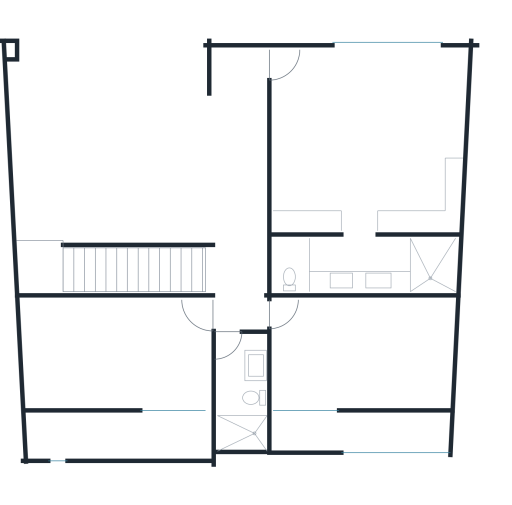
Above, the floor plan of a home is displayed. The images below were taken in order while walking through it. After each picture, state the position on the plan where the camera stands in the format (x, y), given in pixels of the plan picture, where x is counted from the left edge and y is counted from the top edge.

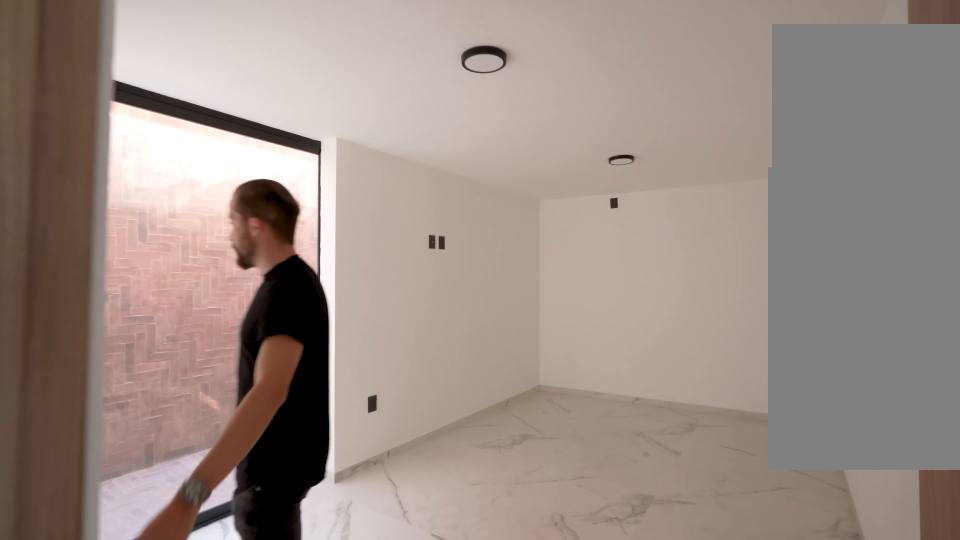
(218, 298)
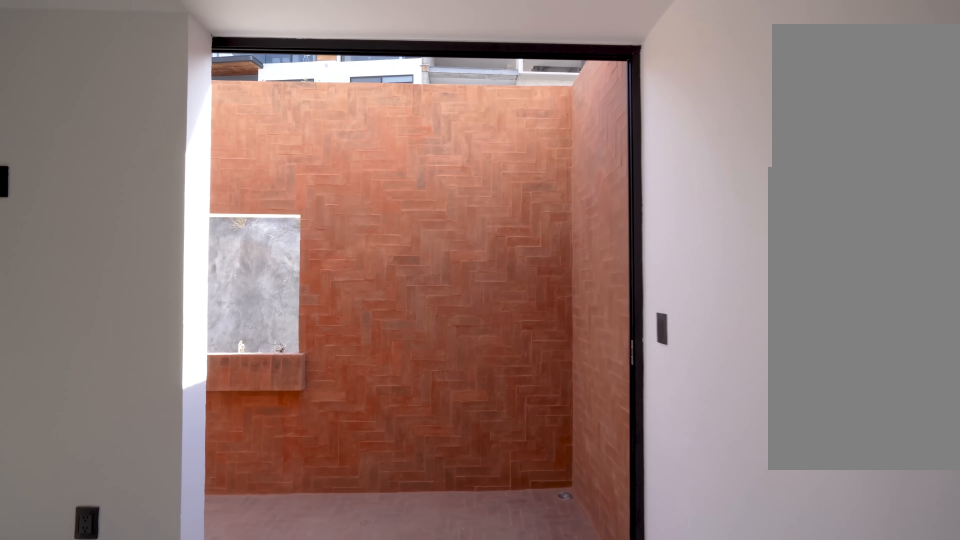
(284, 390)
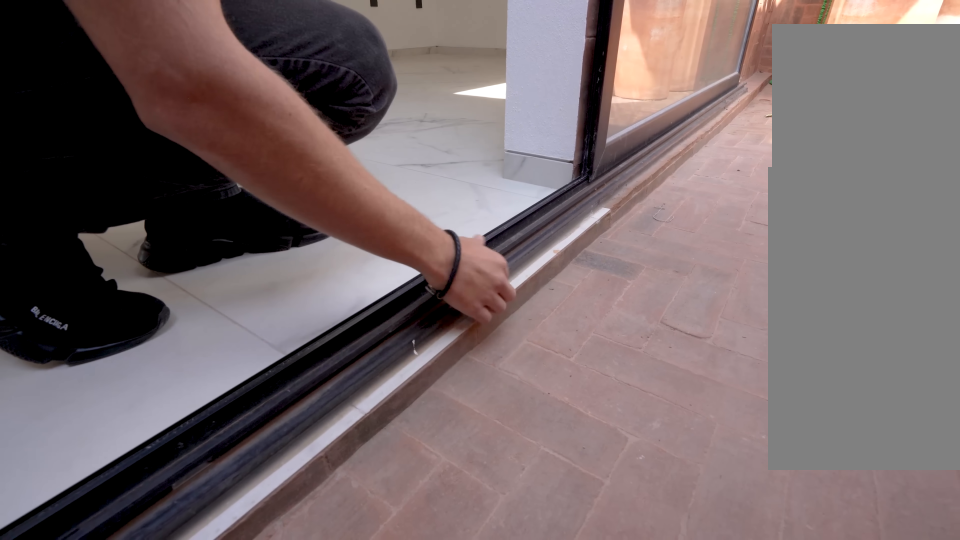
(341, 429)
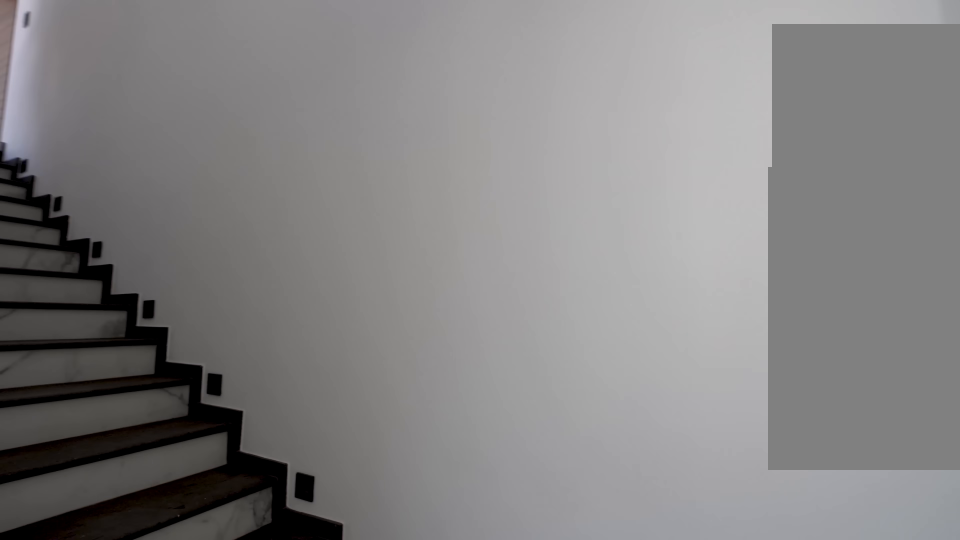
(31, 247)
